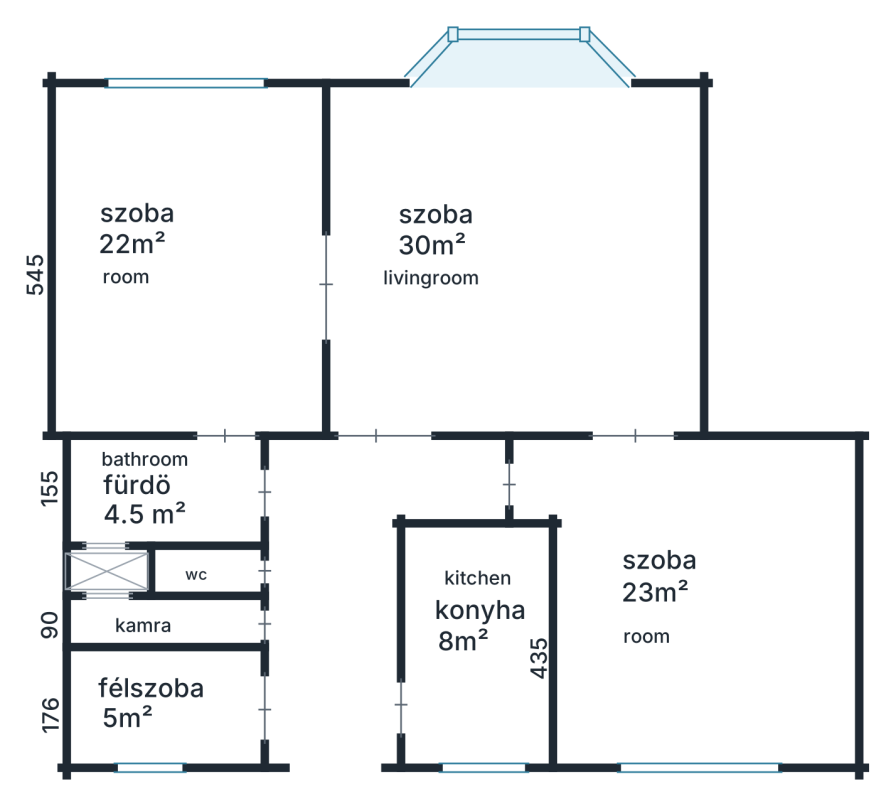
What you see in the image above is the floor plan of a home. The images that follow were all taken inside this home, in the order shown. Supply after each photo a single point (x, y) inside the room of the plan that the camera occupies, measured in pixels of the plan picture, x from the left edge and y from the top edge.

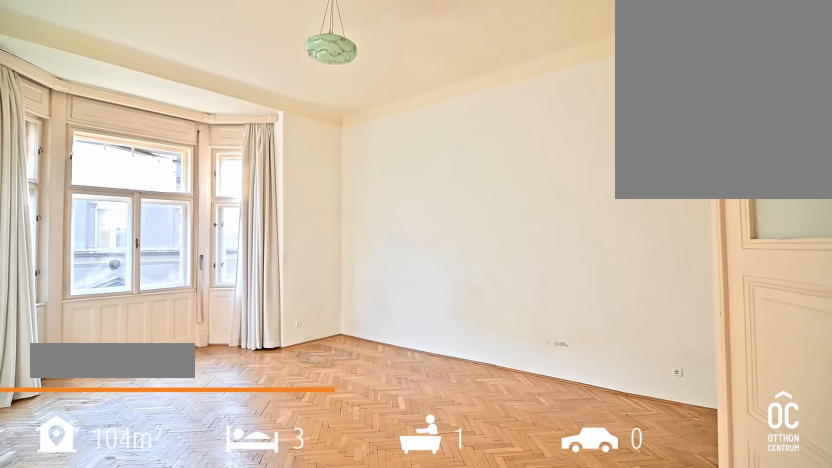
(511, 245)
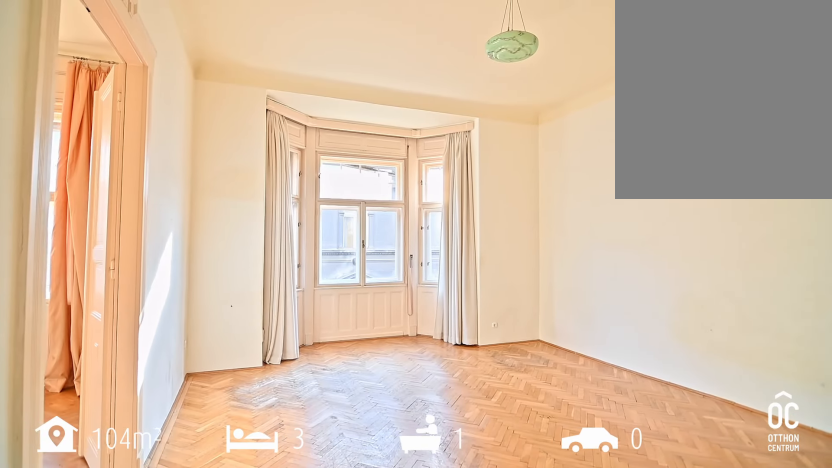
(511, 245)
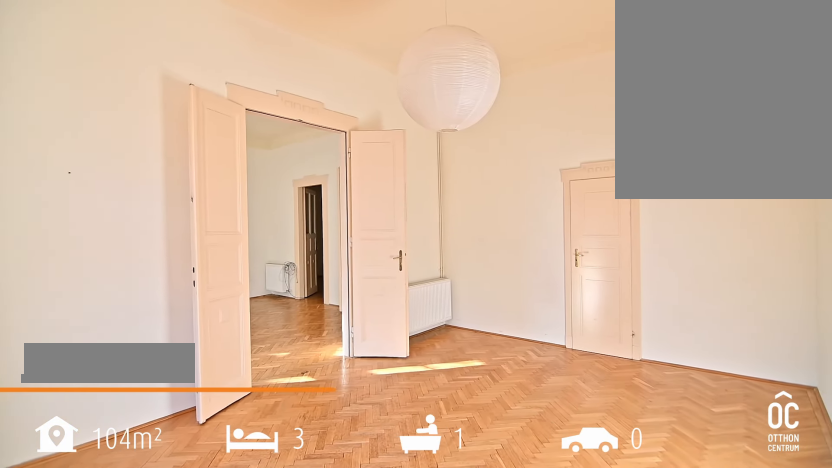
(180, 267)
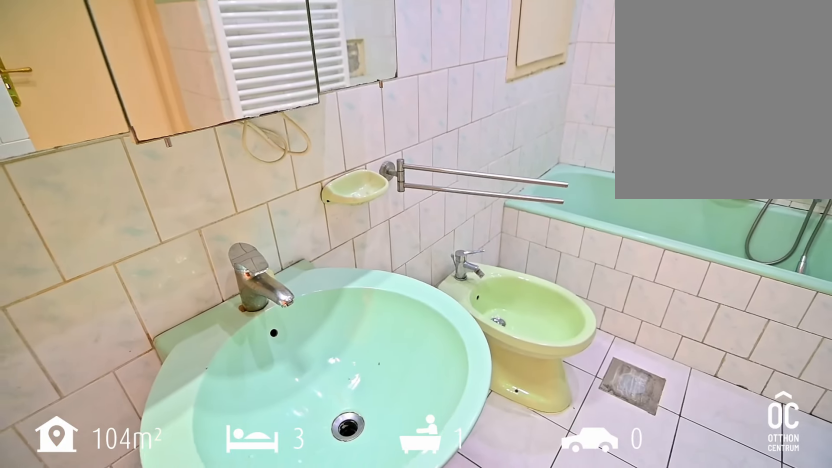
(162, 489)
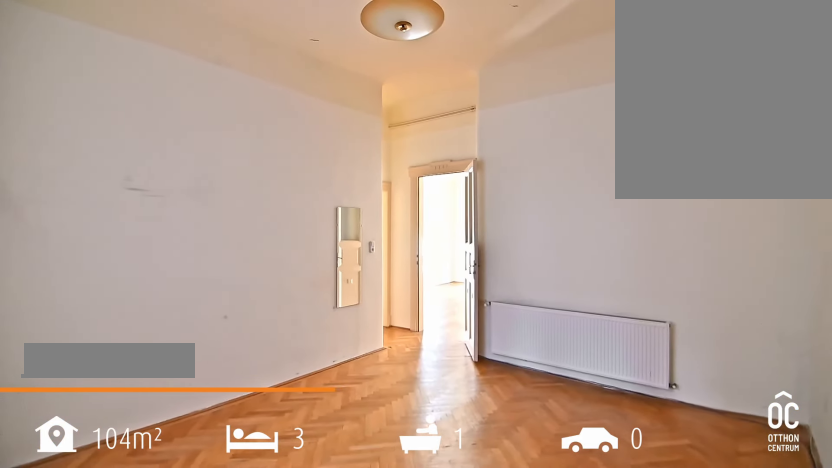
(705, 607)
